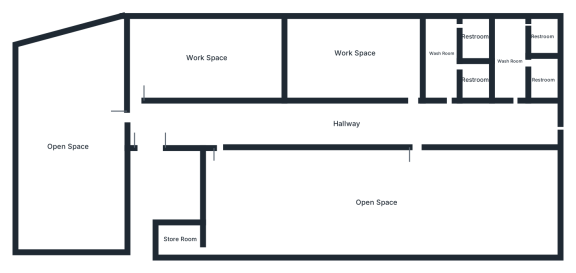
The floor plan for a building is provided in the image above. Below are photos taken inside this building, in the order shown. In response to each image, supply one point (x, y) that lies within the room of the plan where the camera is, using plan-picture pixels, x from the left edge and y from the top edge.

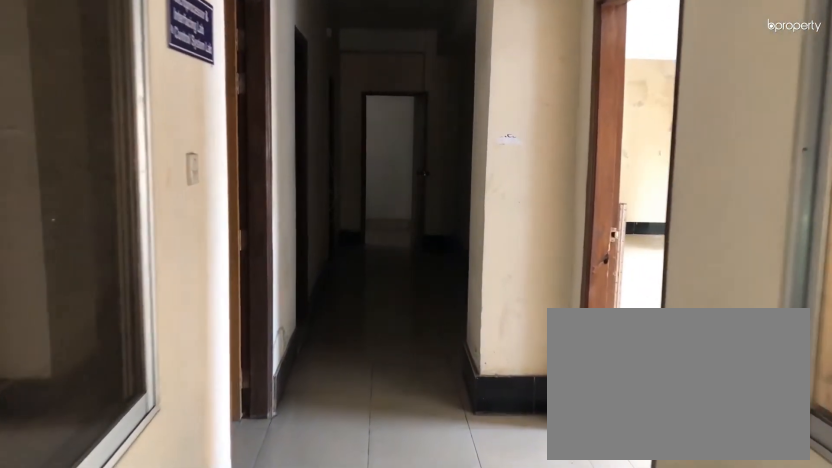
(348, 126)
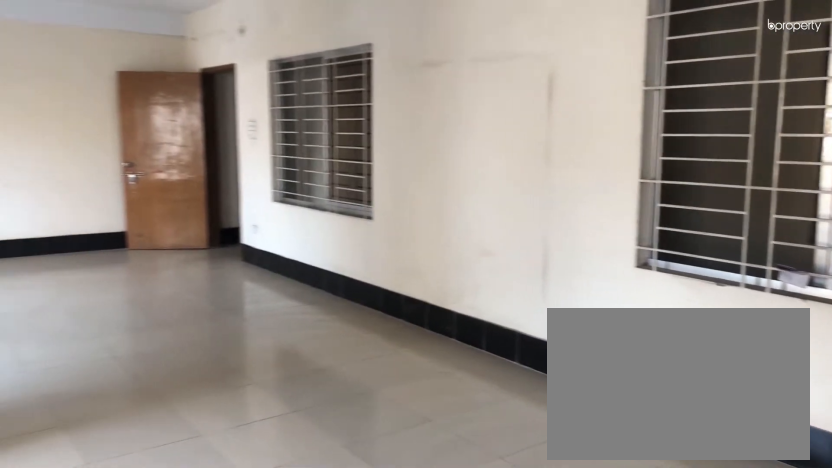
(375, 203)
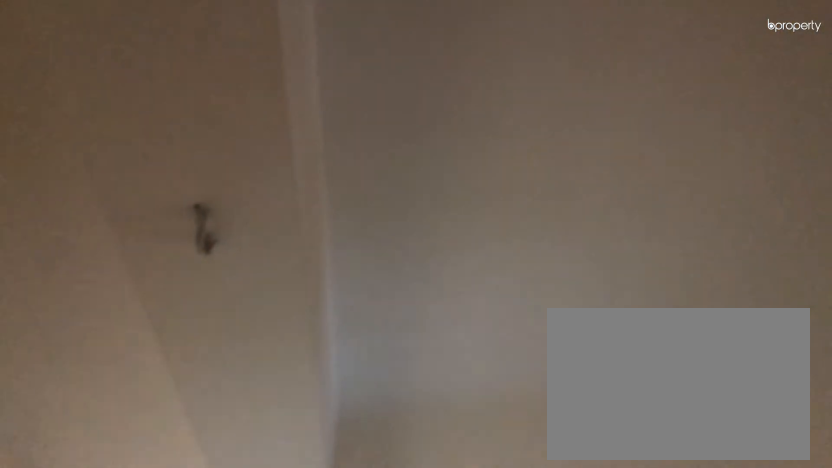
(352, 53)
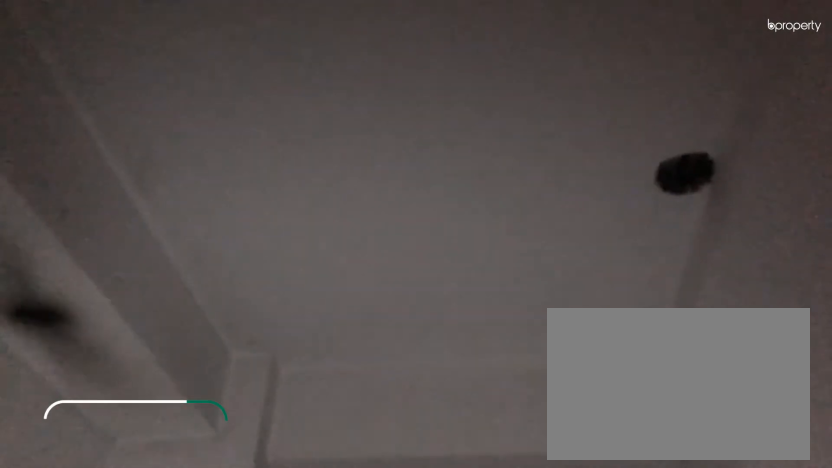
(442, 52)
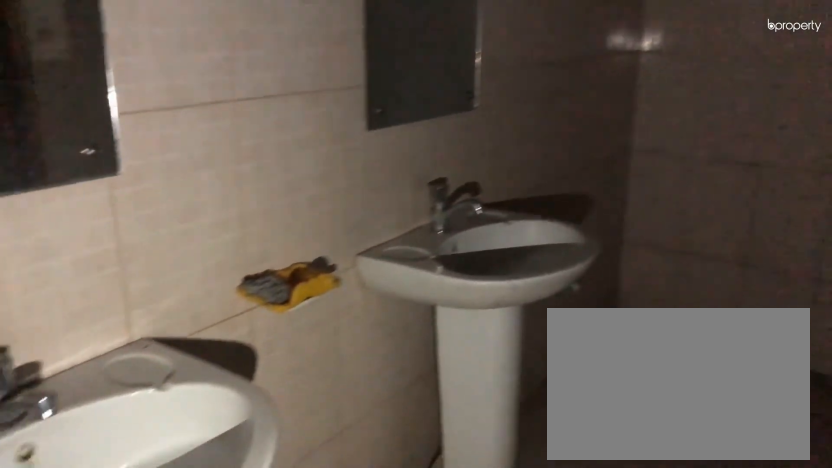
(510, 60)
